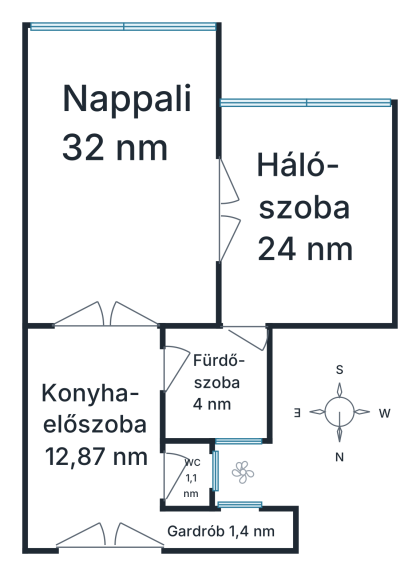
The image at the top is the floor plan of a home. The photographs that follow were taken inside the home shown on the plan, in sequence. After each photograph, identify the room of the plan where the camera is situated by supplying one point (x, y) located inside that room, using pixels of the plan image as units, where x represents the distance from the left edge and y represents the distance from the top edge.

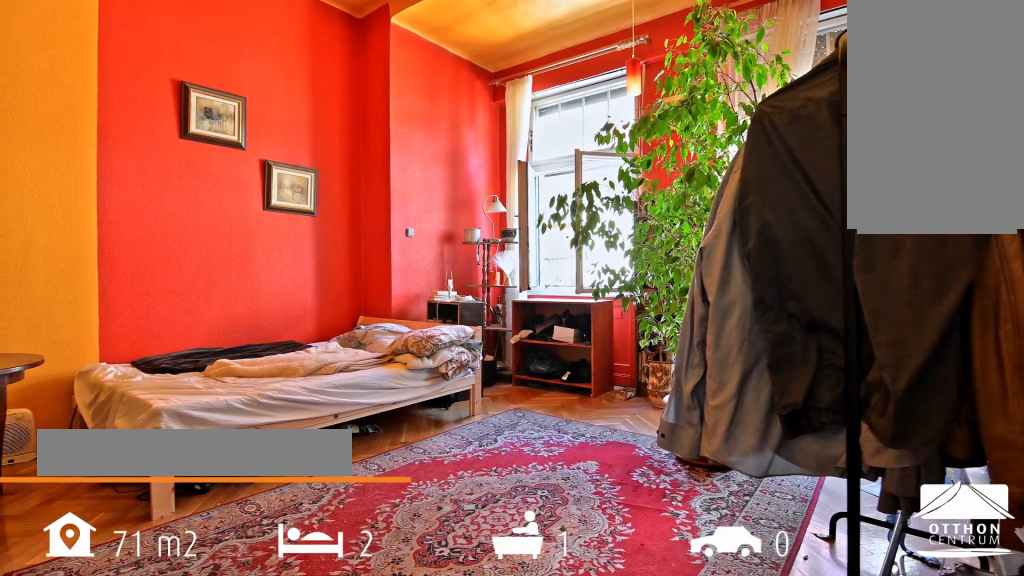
(122, 195)
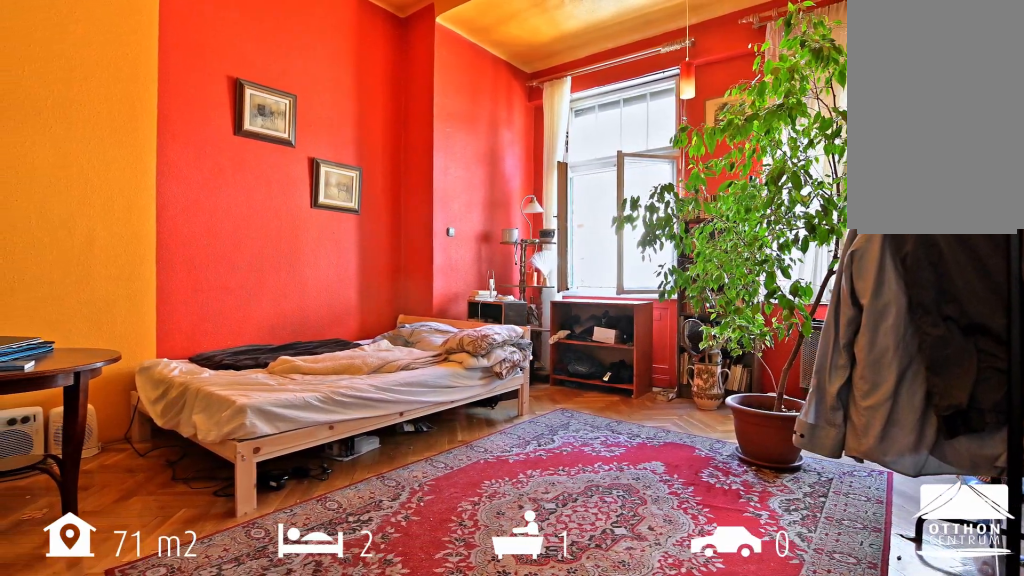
(122, 195)
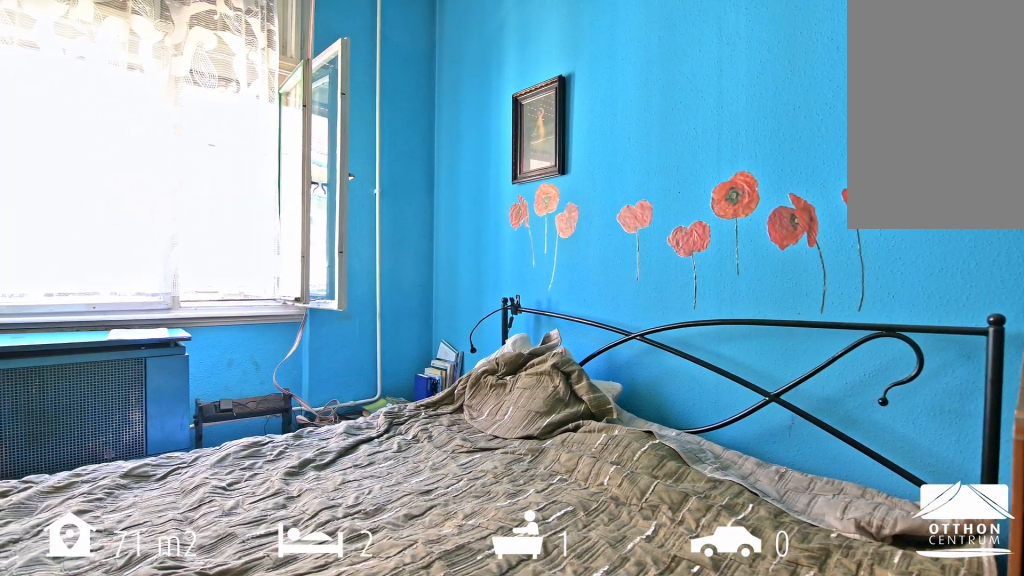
(311, 215)
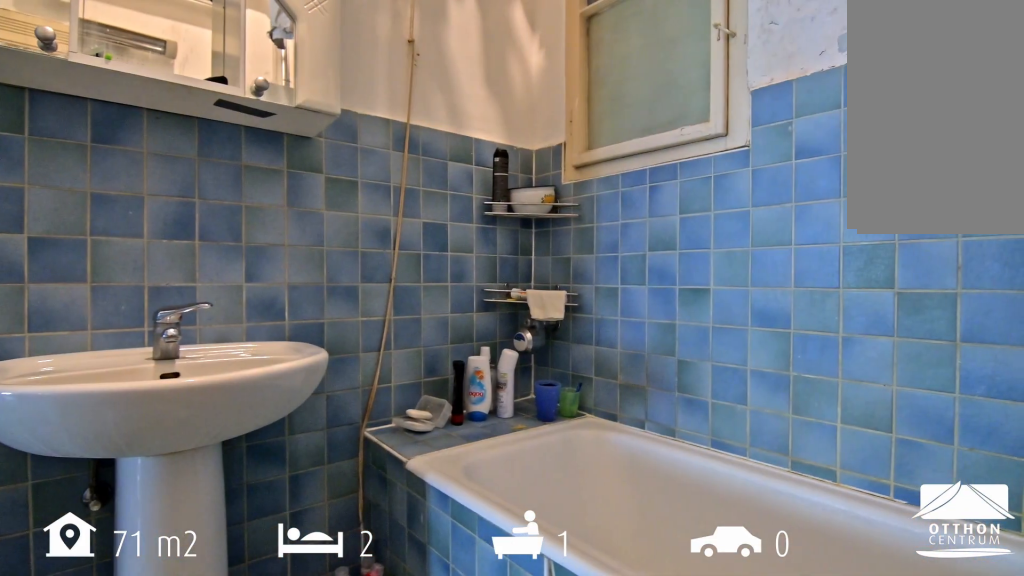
(216, 382)
